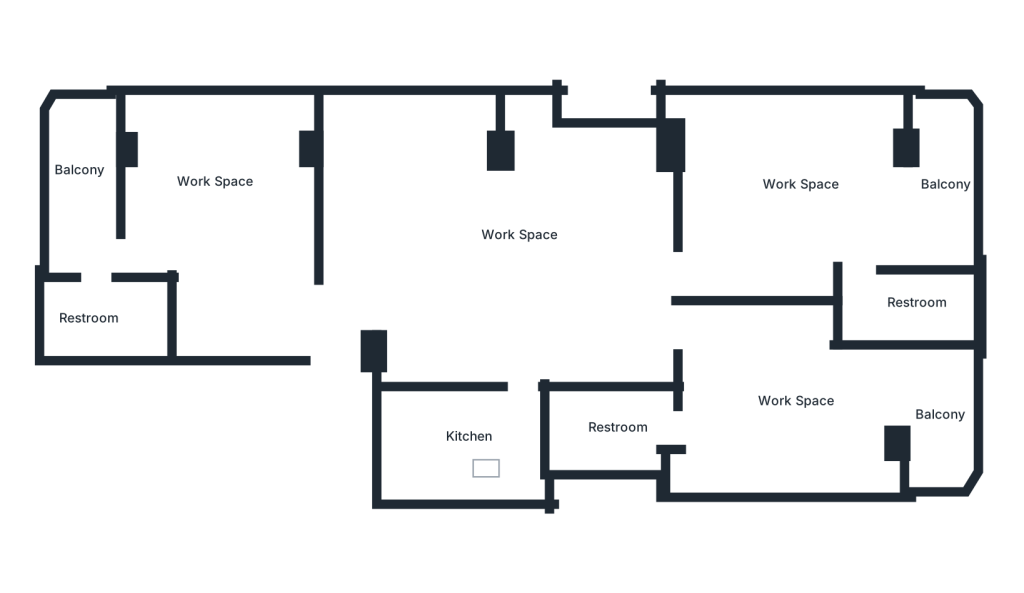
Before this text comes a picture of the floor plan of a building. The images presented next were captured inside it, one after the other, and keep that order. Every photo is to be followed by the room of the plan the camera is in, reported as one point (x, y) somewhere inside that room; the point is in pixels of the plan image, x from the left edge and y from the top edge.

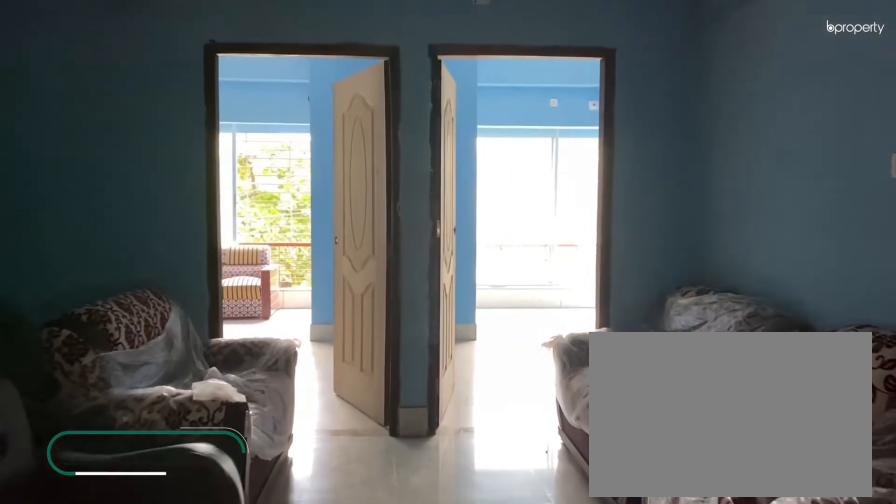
(504, 287)
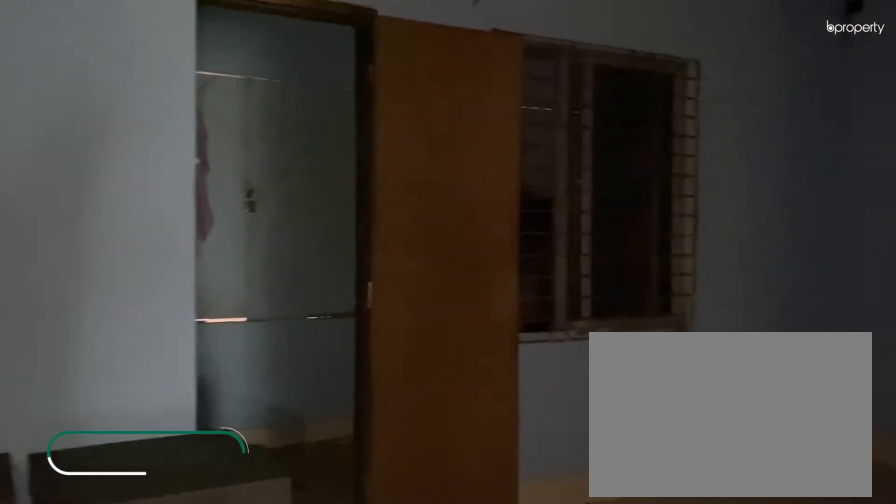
(219, 208)
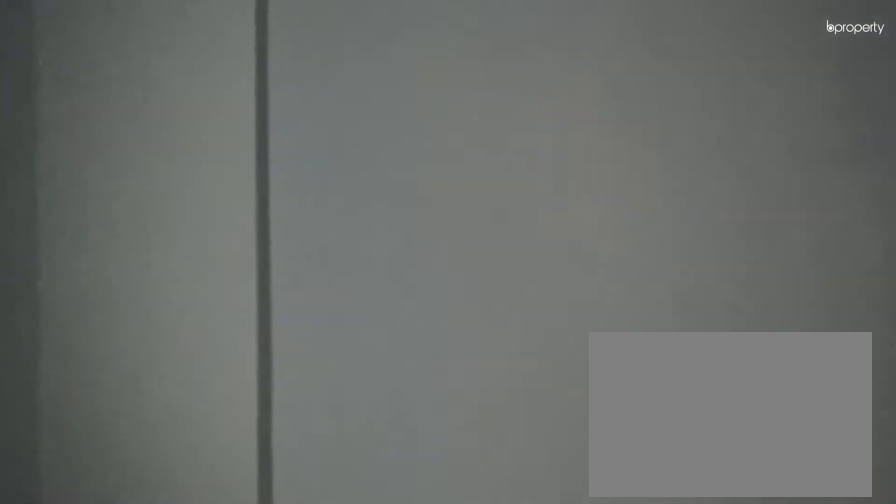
(219, 208)
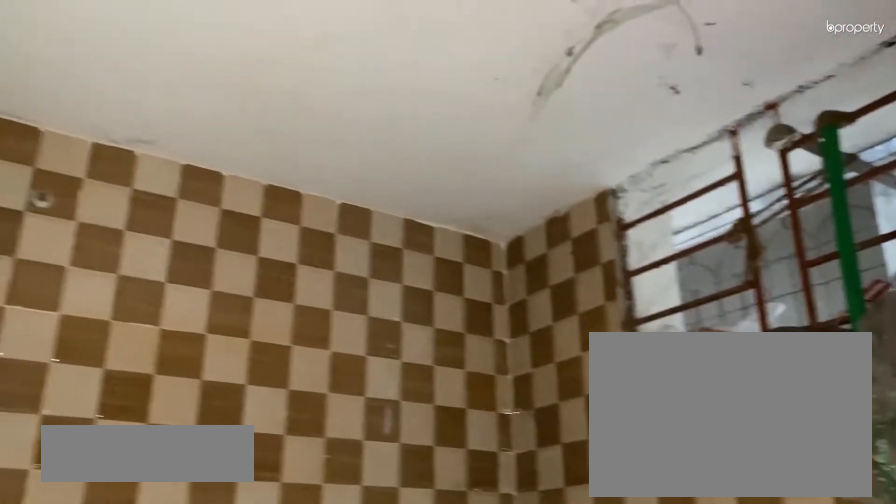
(101, 309)
